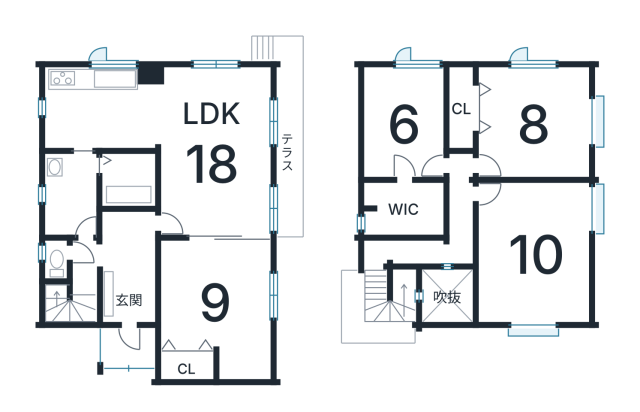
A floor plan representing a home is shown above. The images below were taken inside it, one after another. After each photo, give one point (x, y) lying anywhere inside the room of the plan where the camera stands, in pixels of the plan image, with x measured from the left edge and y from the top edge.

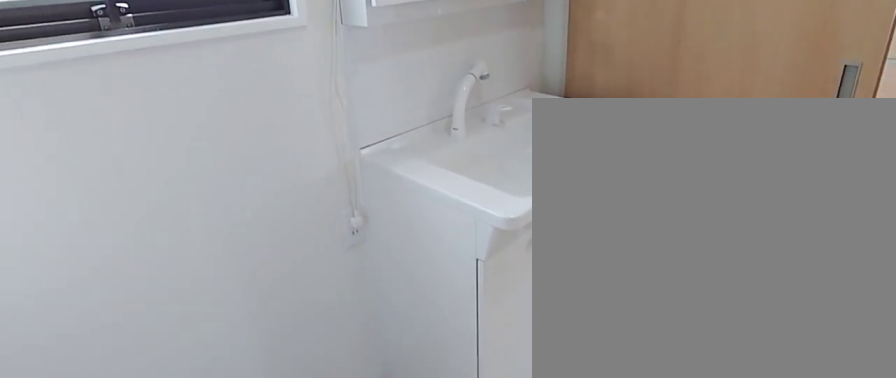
(69, 207)
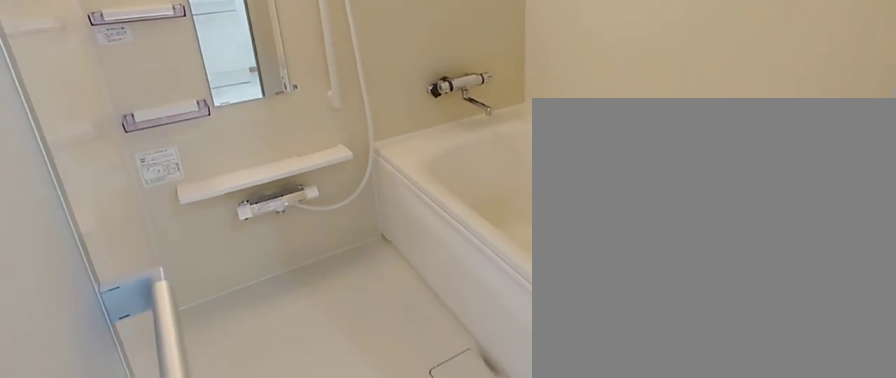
(125, 182)
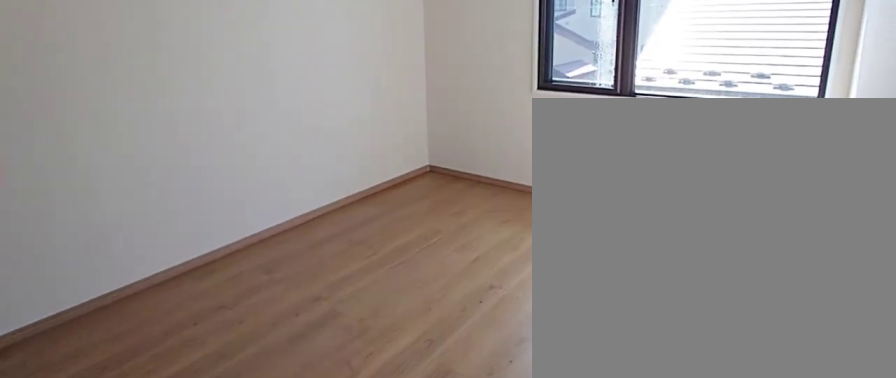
(405, 142)
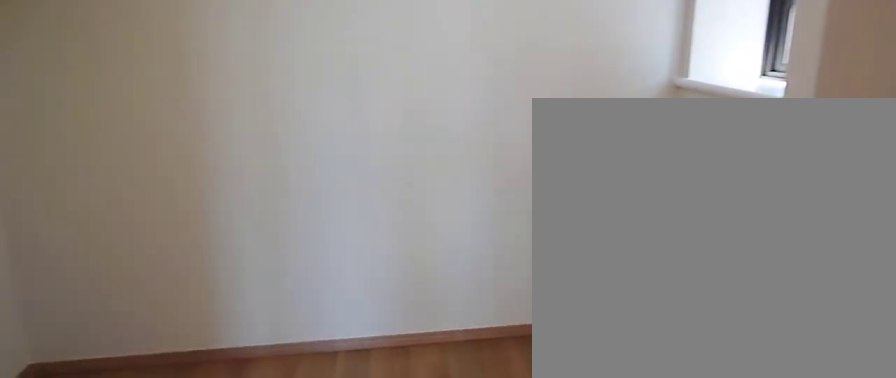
(405, 213)
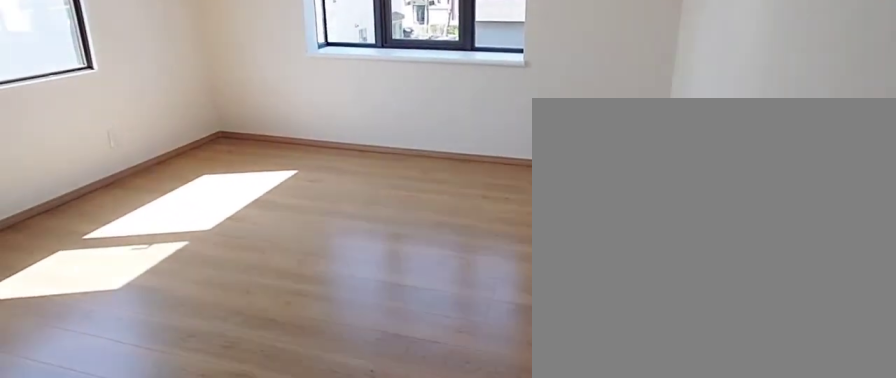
(531, 128)
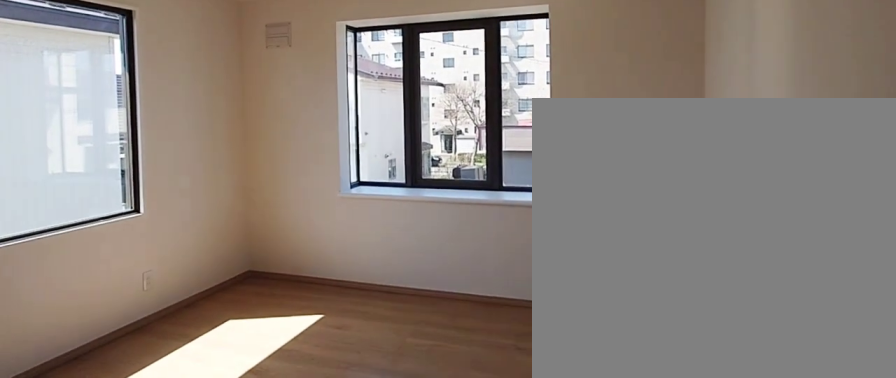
(531, 128)
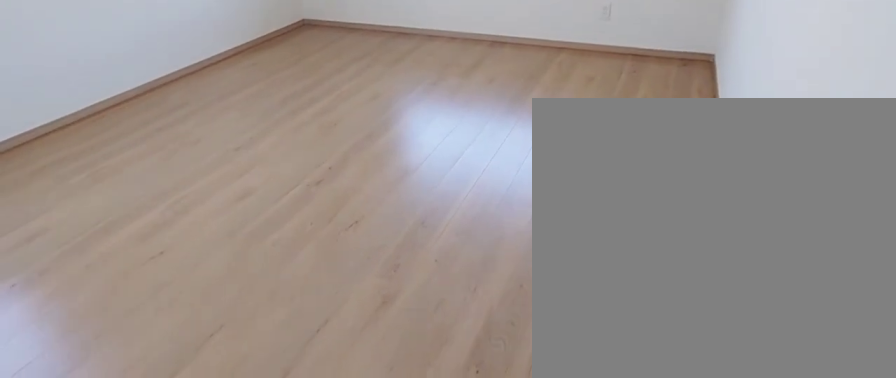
(532, 263)
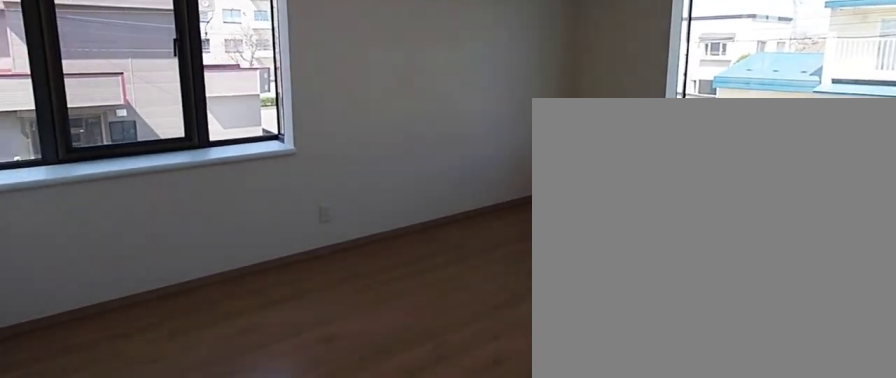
(532, 263)
